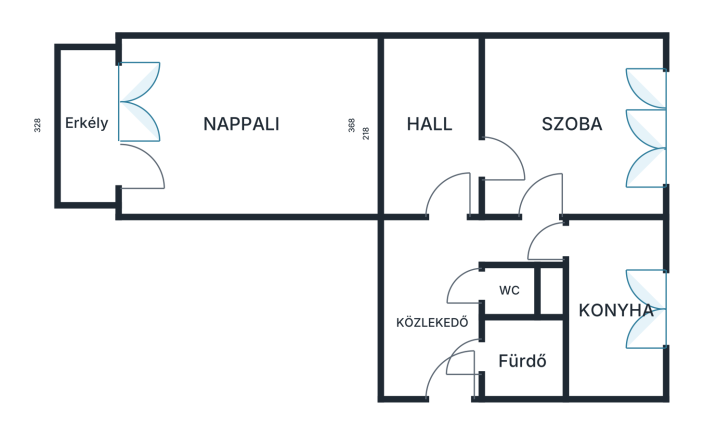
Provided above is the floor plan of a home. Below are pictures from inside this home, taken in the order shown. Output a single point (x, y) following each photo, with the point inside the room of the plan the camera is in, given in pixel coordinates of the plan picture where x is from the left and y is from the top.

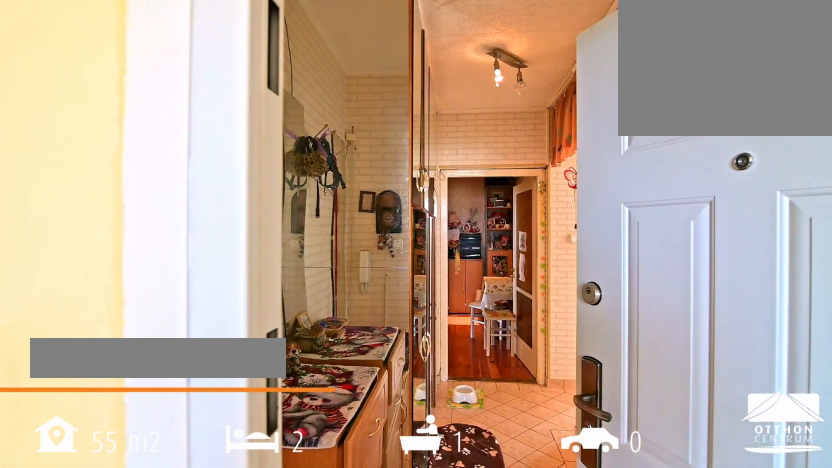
(438, 337)
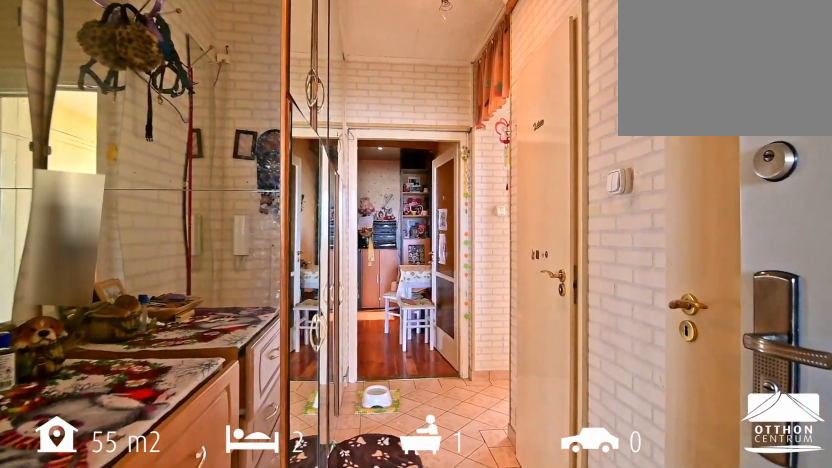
(438, 337)
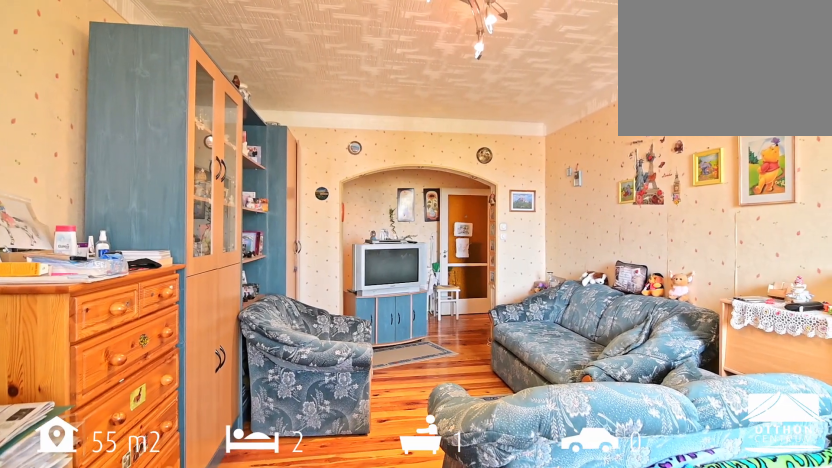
(246, 88)
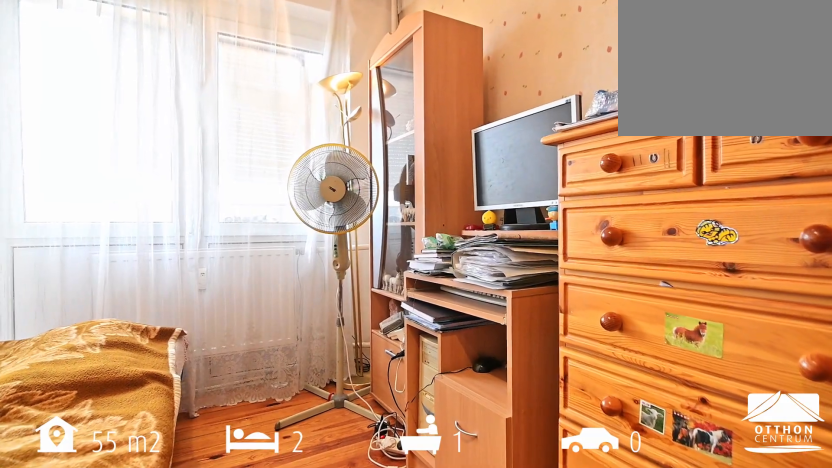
(246, 88)
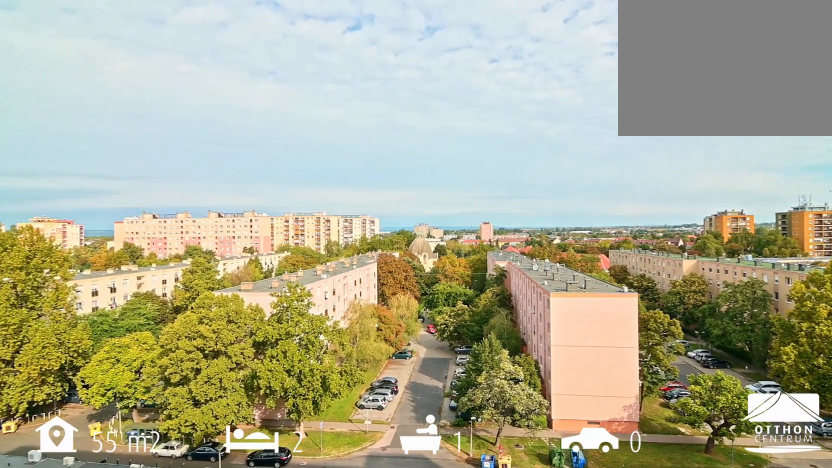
(84, 128)
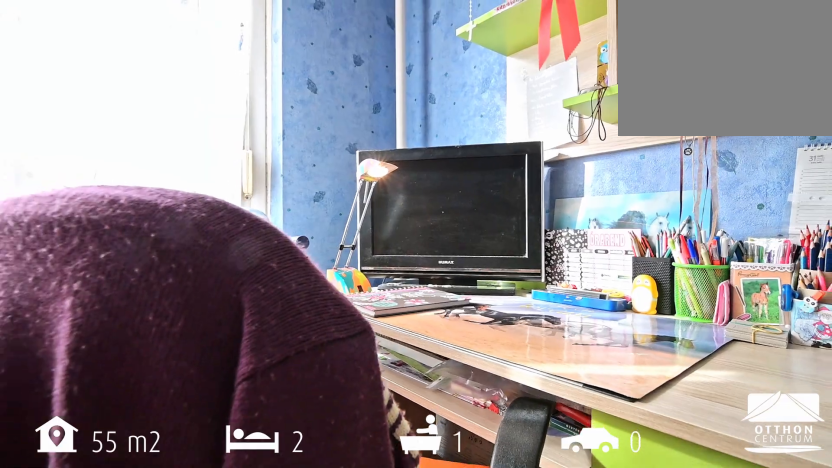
(577, 111)
